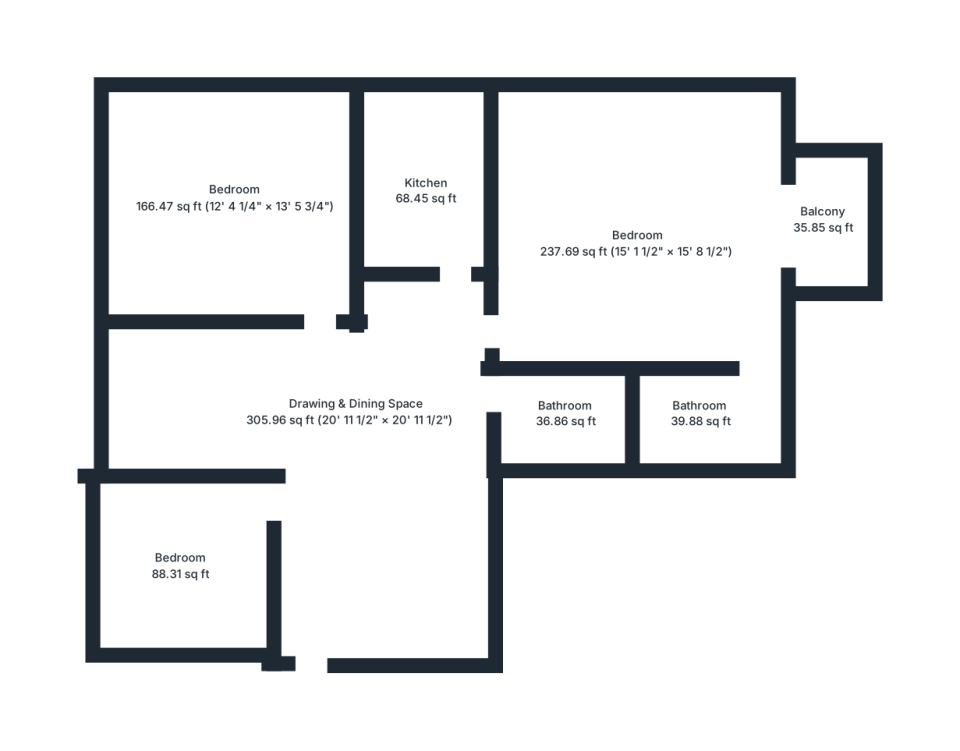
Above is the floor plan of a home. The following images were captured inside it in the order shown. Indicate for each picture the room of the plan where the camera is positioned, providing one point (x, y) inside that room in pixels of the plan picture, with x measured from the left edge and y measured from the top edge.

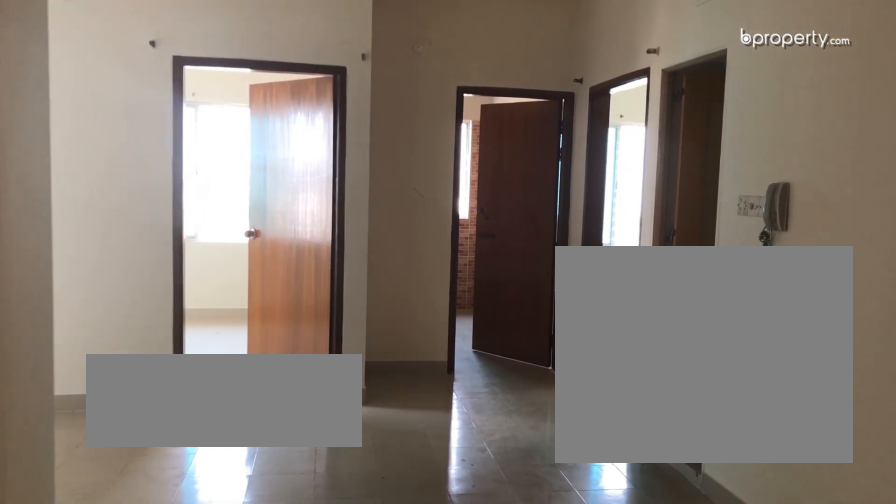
(351, 415)
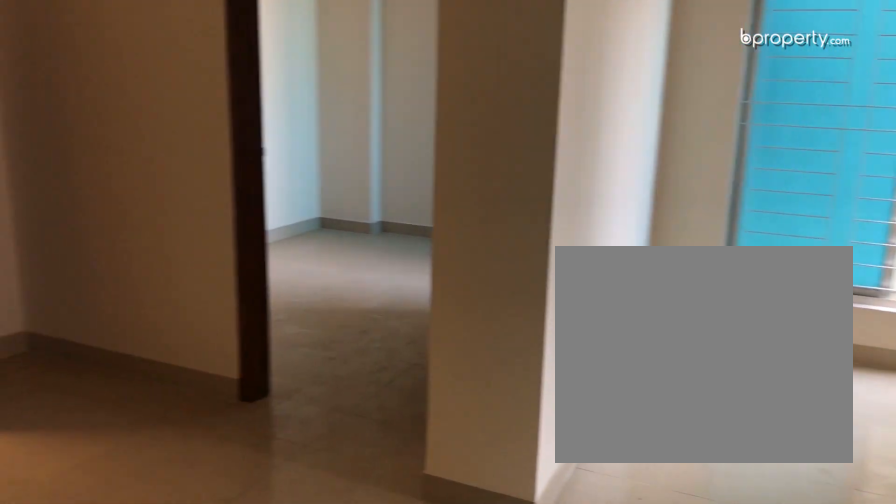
(351, 415)
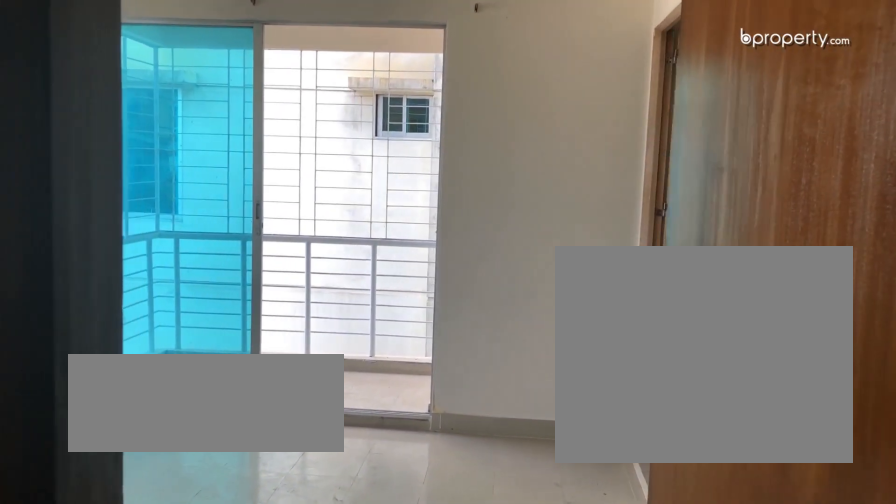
(635, 241)
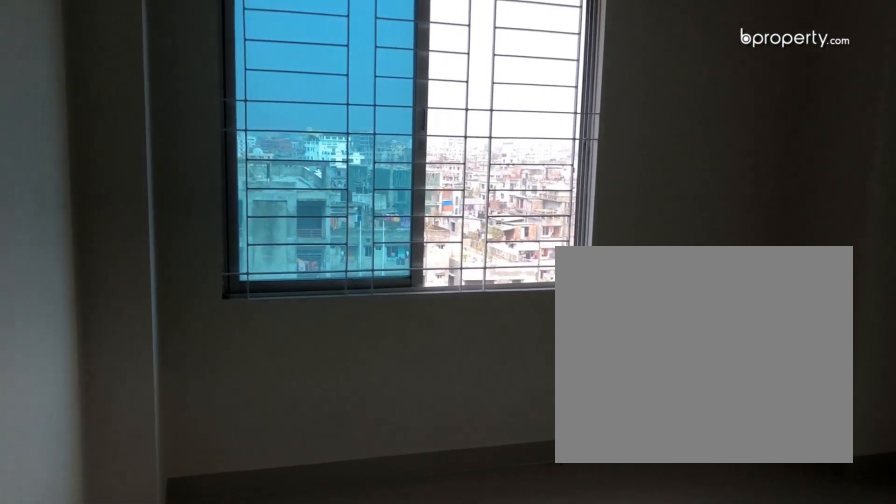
(635, 241)
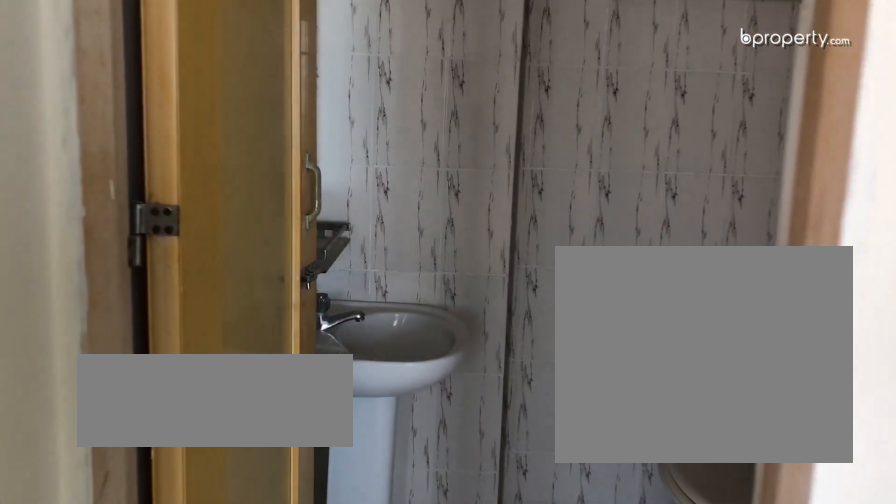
(694, 409)
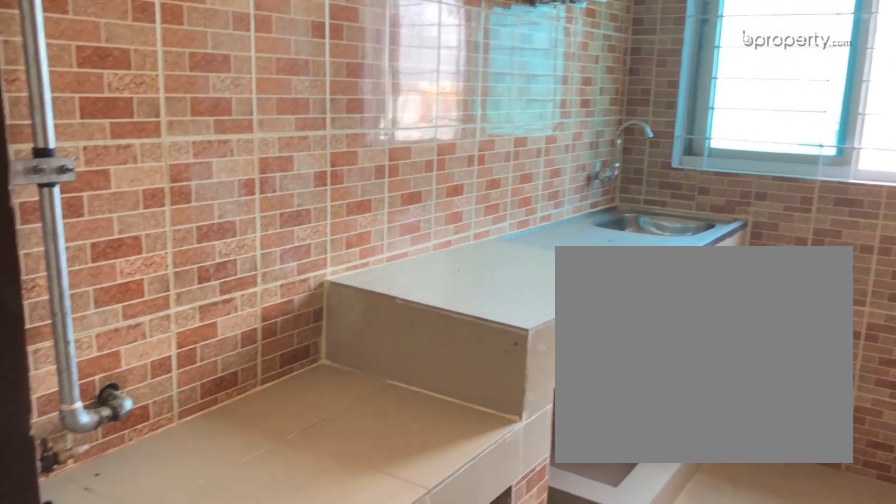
(423, 199)
